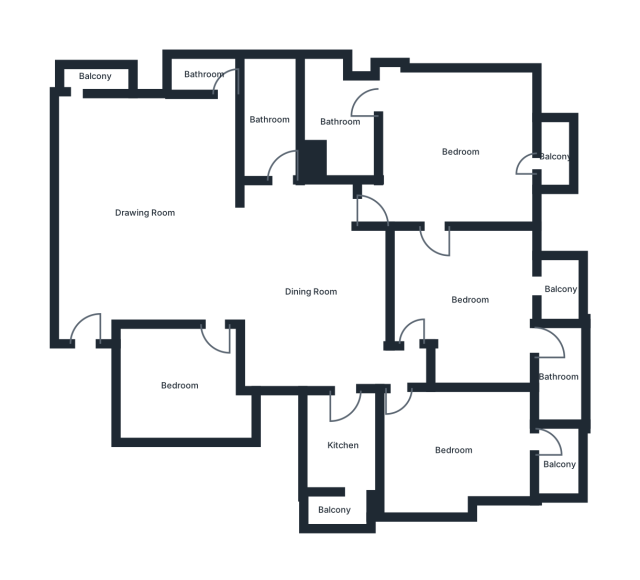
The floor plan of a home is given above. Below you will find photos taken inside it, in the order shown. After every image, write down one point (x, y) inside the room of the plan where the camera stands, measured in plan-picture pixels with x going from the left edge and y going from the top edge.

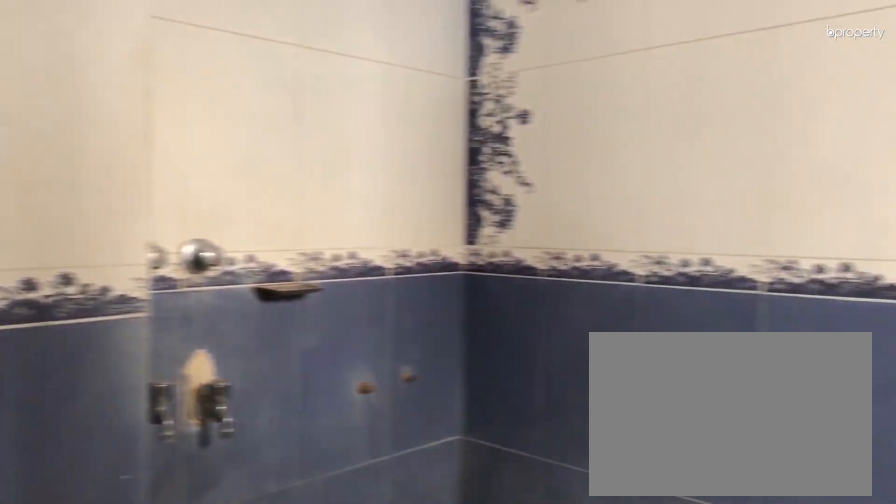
(340, 122)
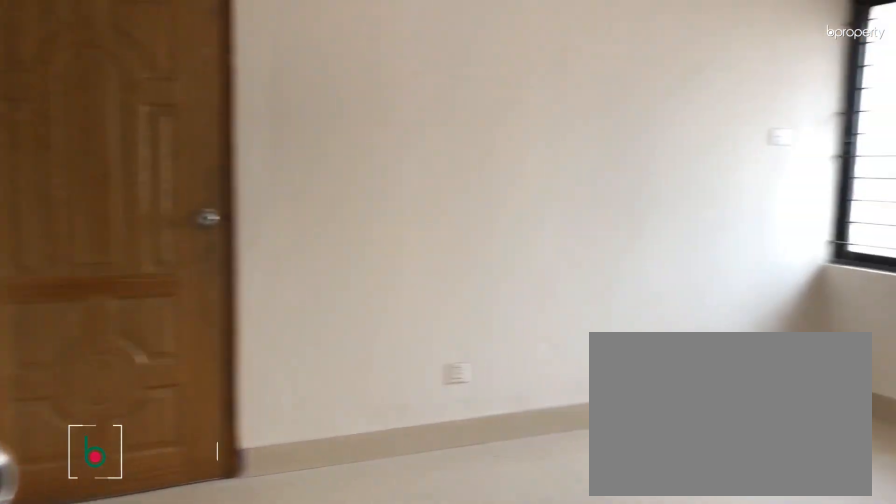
(470, 300)
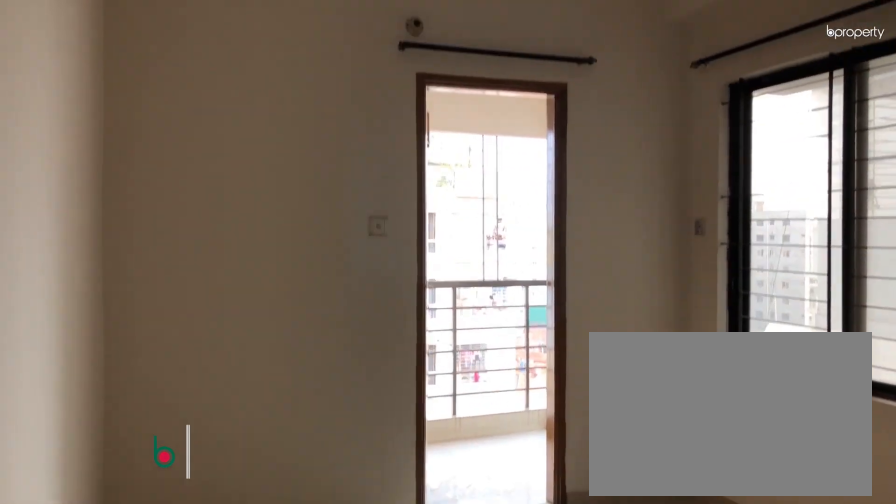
(454, 450)
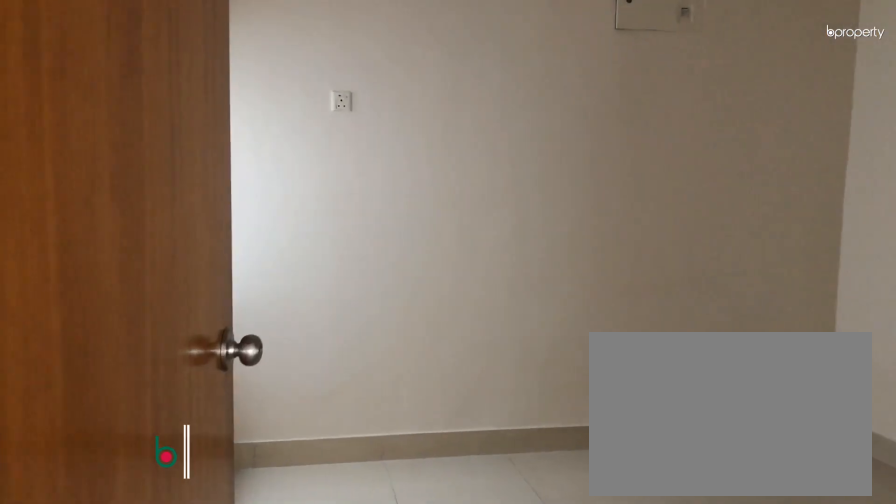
(179, 386)
